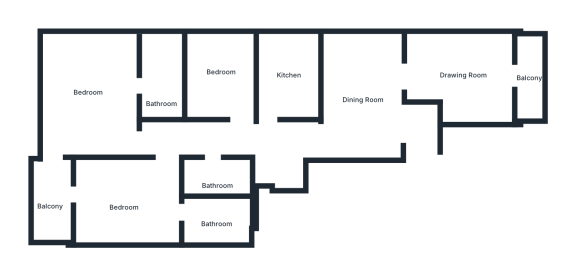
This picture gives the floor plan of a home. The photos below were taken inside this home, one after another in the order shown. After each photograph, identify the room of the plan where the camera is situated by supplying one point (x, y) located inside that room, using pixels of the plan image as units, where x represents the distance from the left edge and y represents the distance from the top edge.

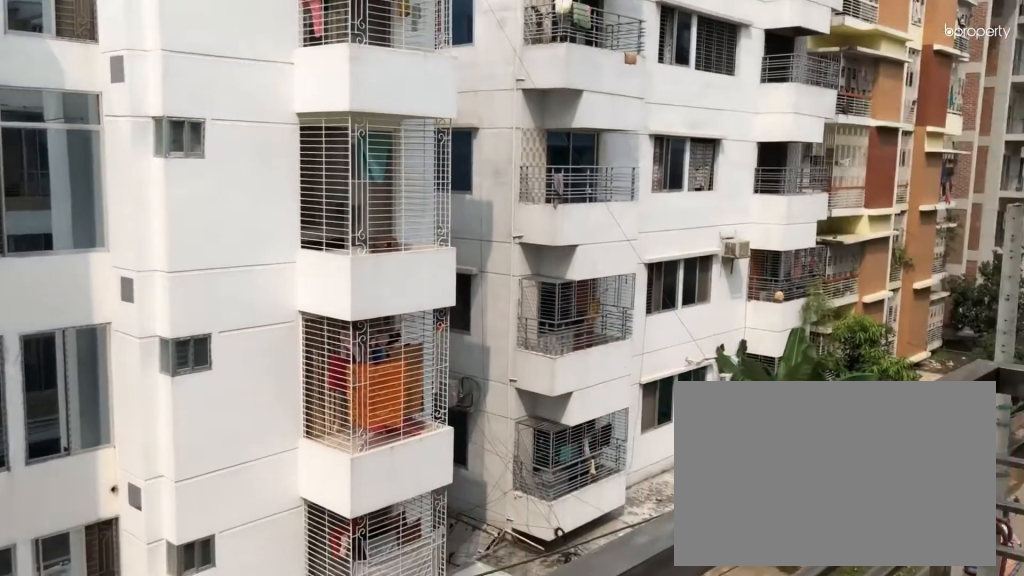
(531, 86)
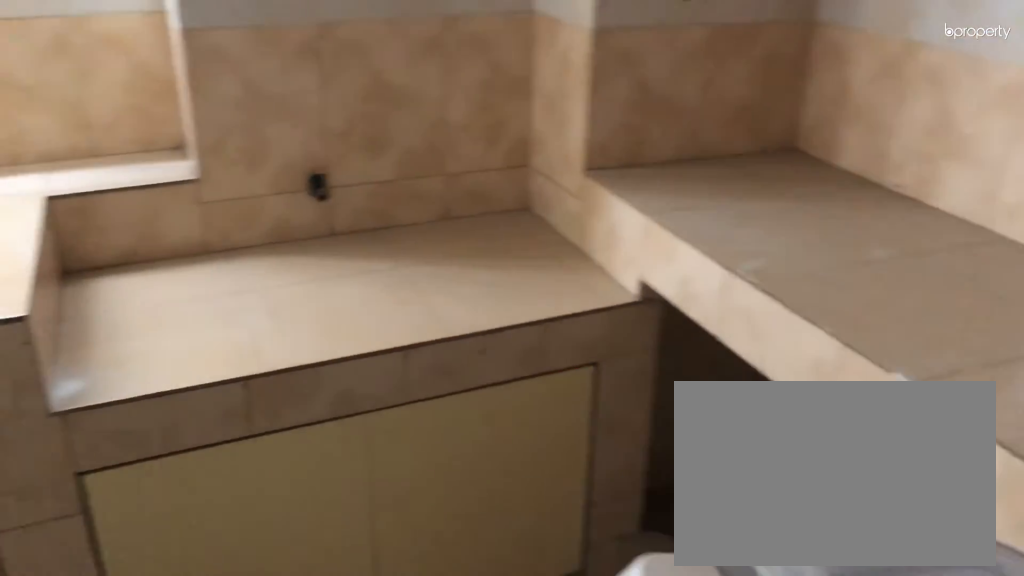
(292, 77)
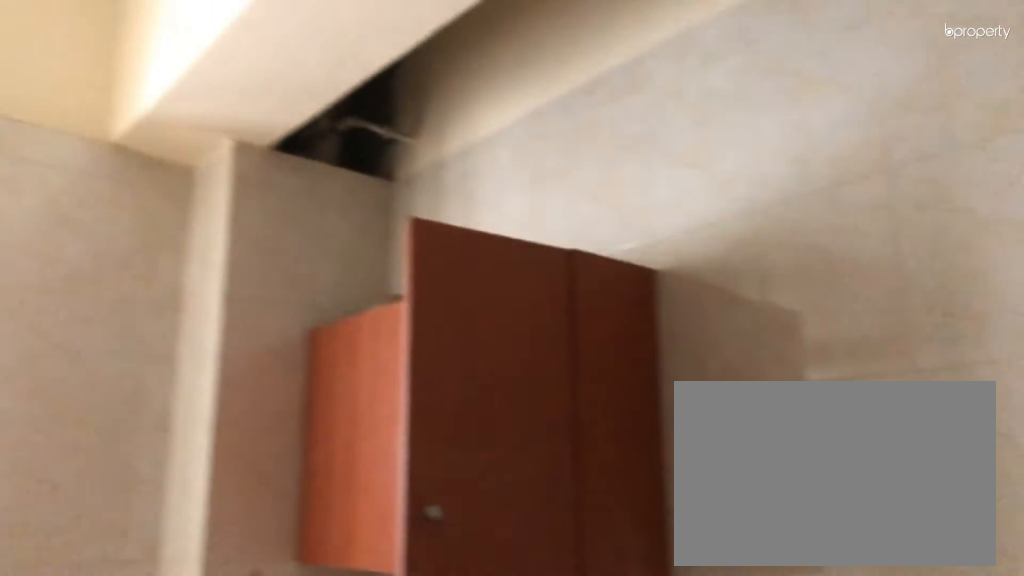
(292, 77)
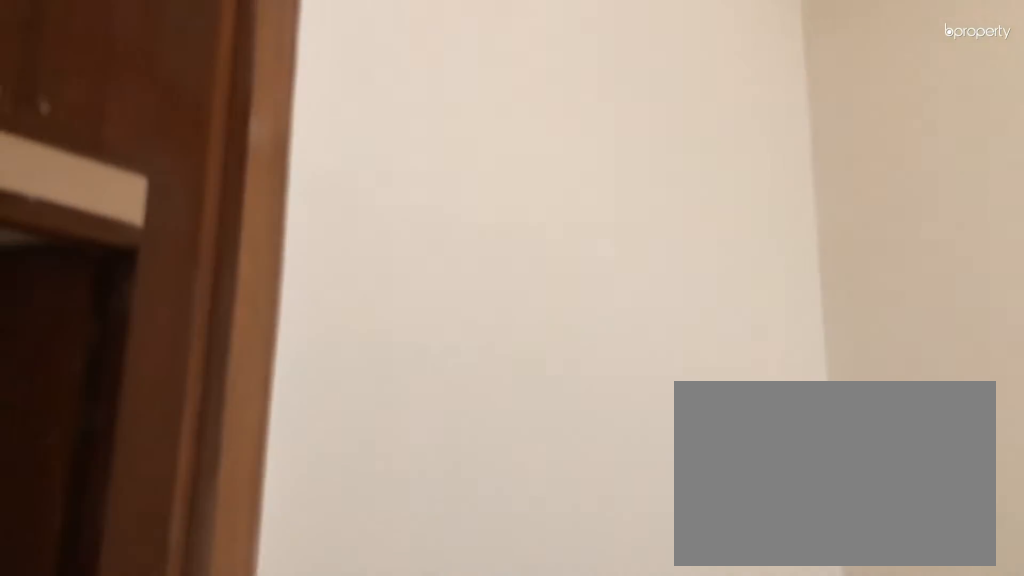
(223, 78)
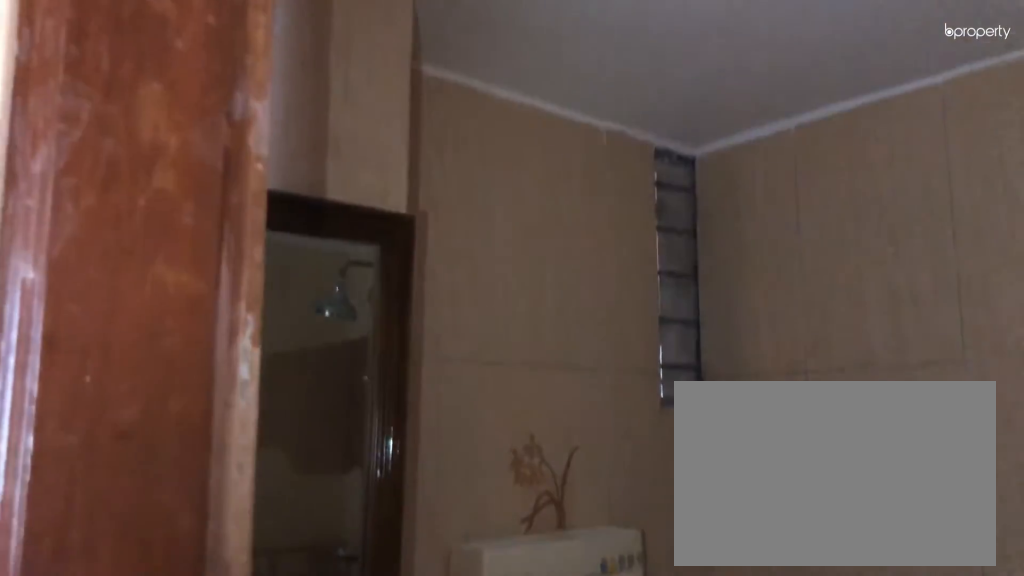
(219, 175)
